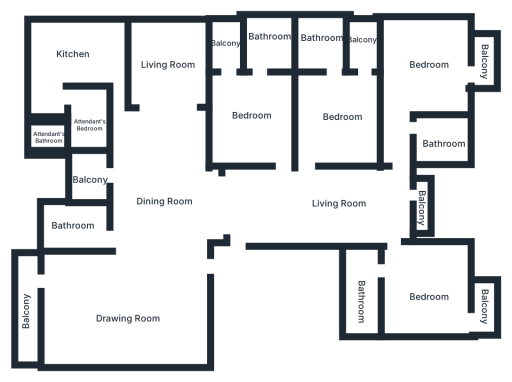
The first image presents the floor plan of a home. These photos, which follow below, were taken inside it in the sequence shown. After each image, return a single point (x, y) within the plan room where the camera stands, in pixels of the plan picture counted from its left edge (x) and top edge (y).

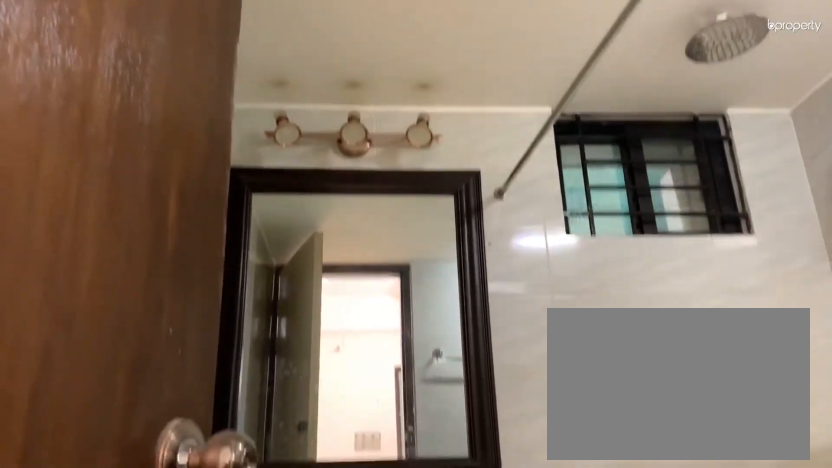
(264, 41)
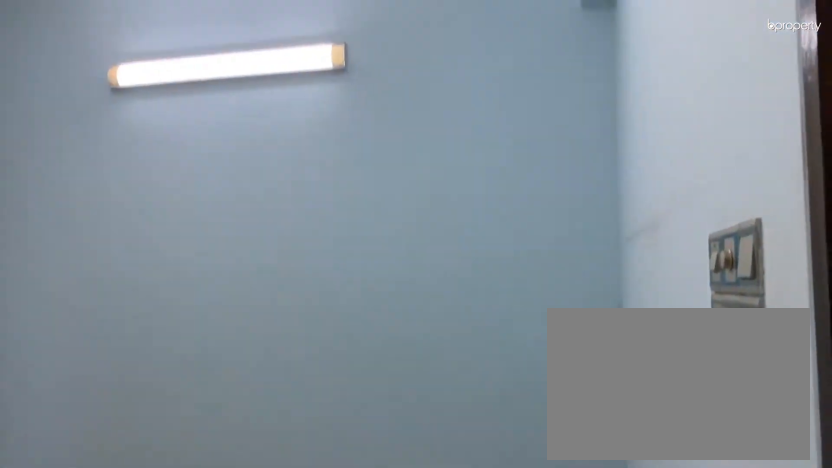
(341, 113)
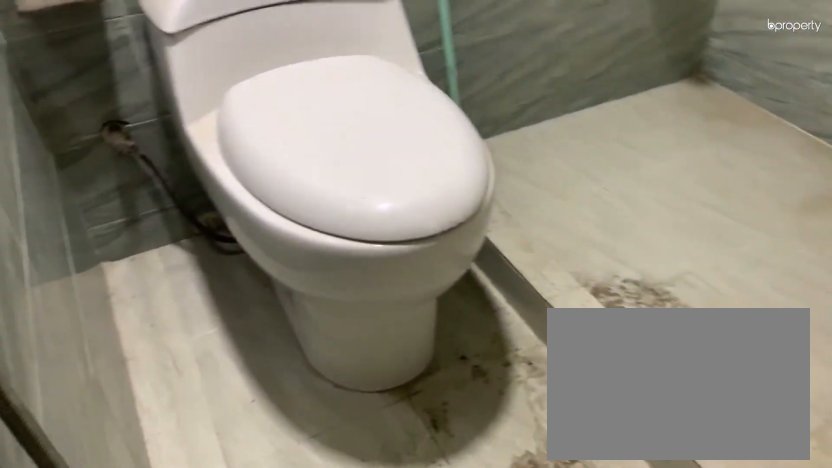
(322, 42)
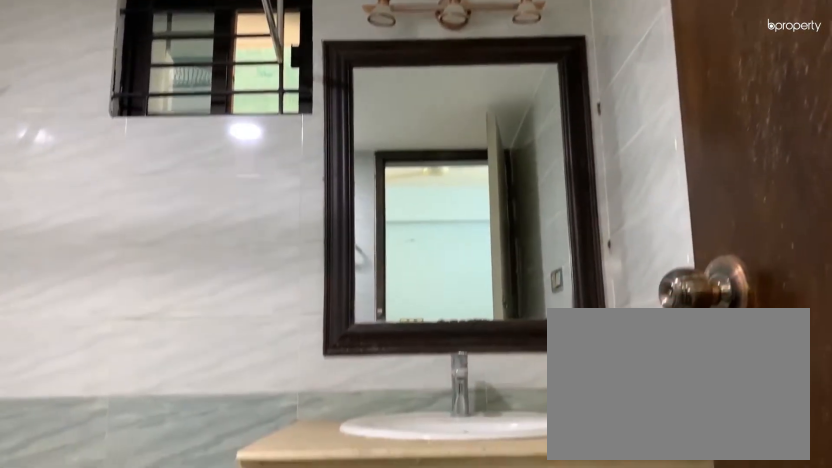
(322, 42)
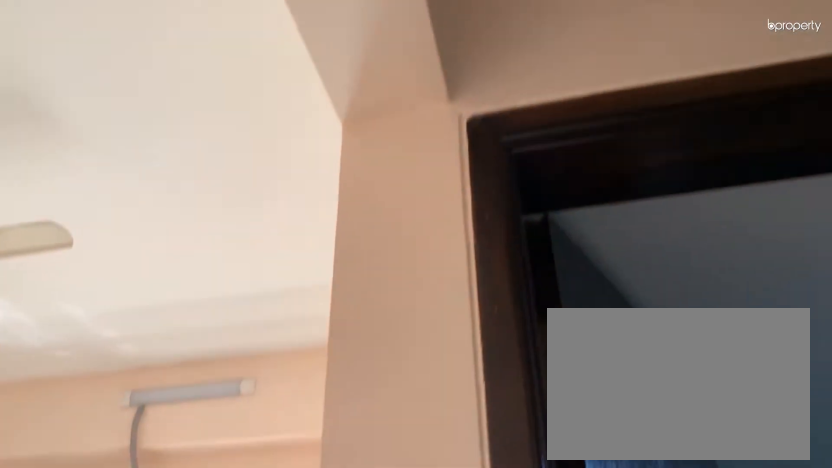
(422, 64)
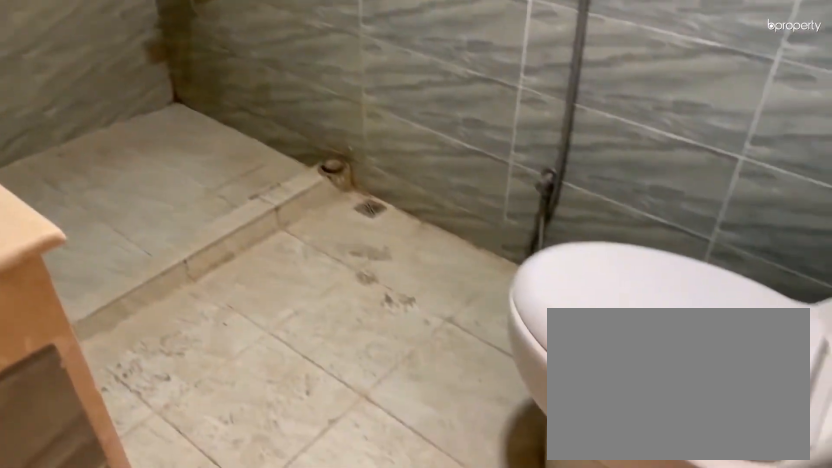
(442, 140)
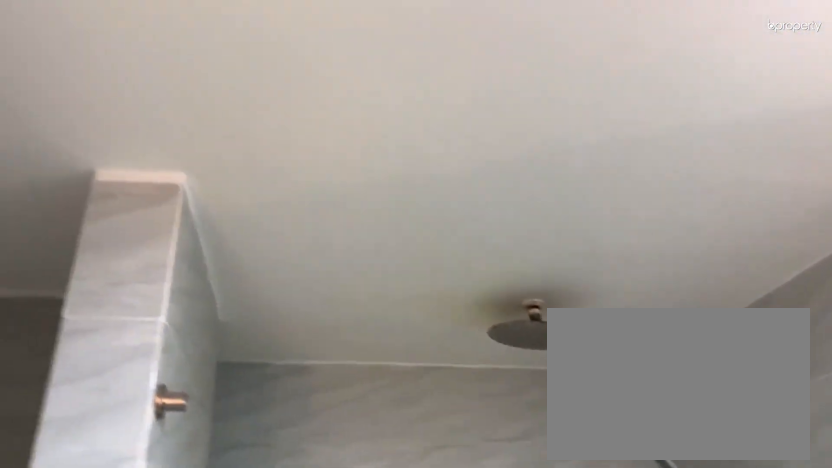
(442, 140)
